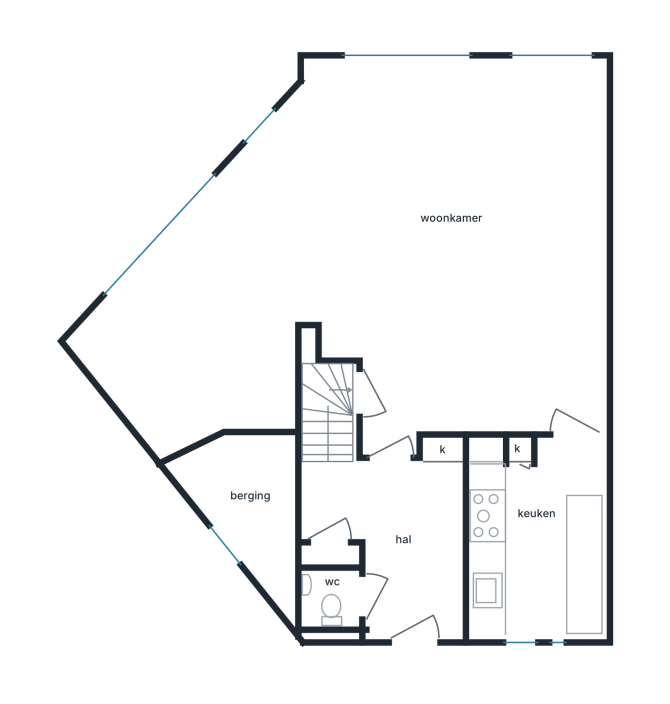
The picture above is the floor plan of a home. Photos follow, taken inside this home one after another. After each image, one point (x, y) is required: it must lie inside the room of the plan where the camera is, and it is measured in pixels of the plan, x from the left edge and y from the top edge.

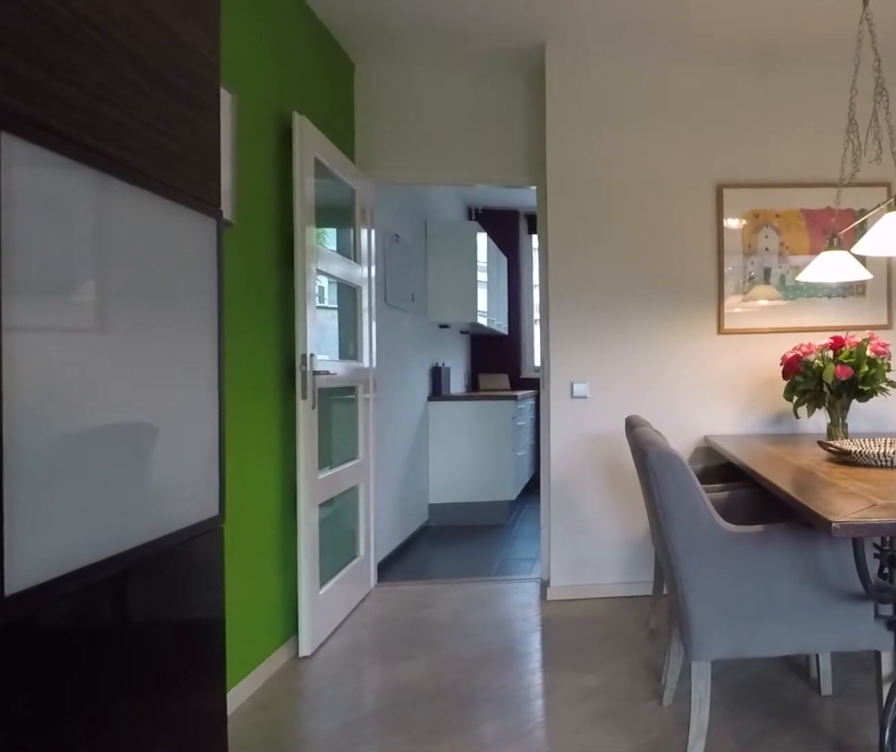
(430, 322)
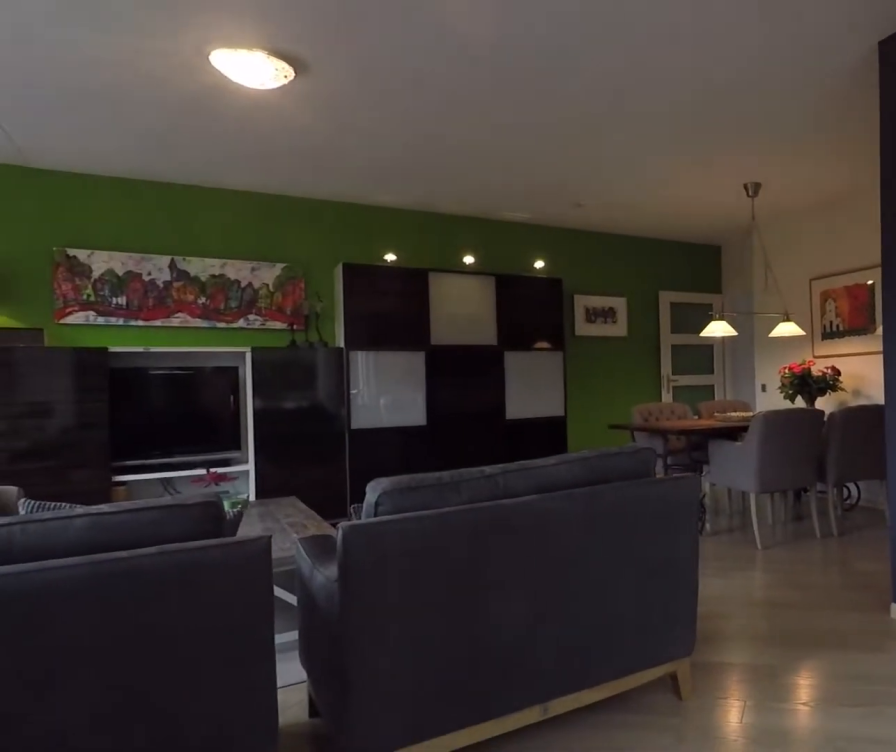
(430, 322)
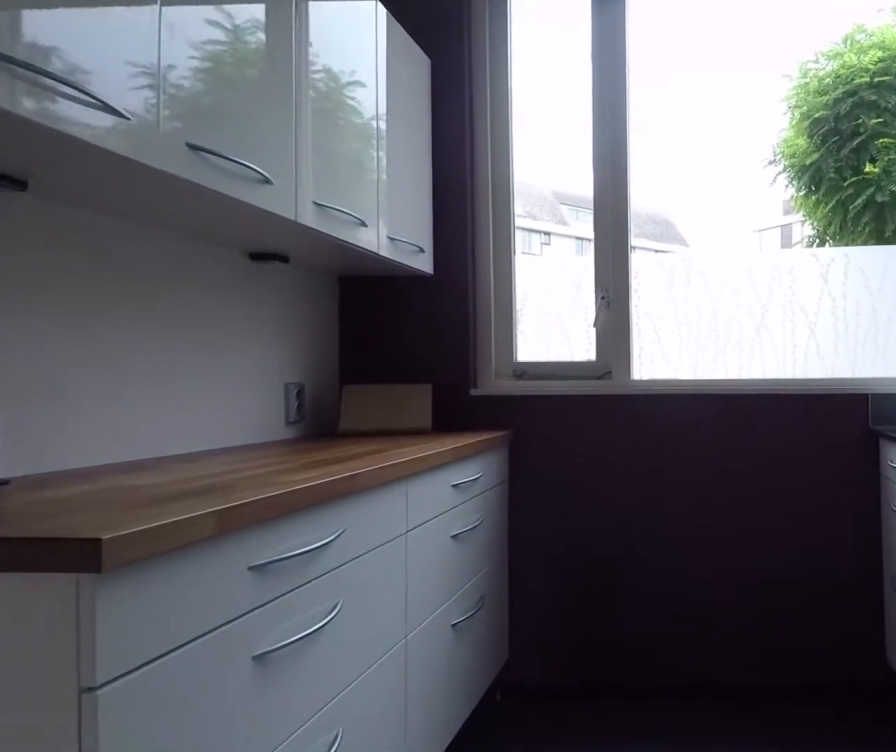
(538, 543)
